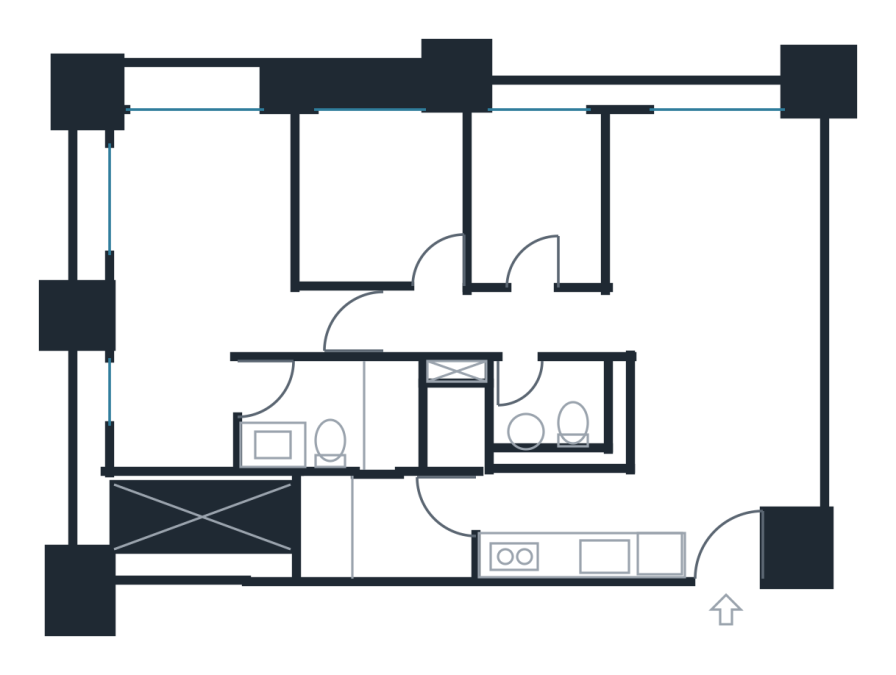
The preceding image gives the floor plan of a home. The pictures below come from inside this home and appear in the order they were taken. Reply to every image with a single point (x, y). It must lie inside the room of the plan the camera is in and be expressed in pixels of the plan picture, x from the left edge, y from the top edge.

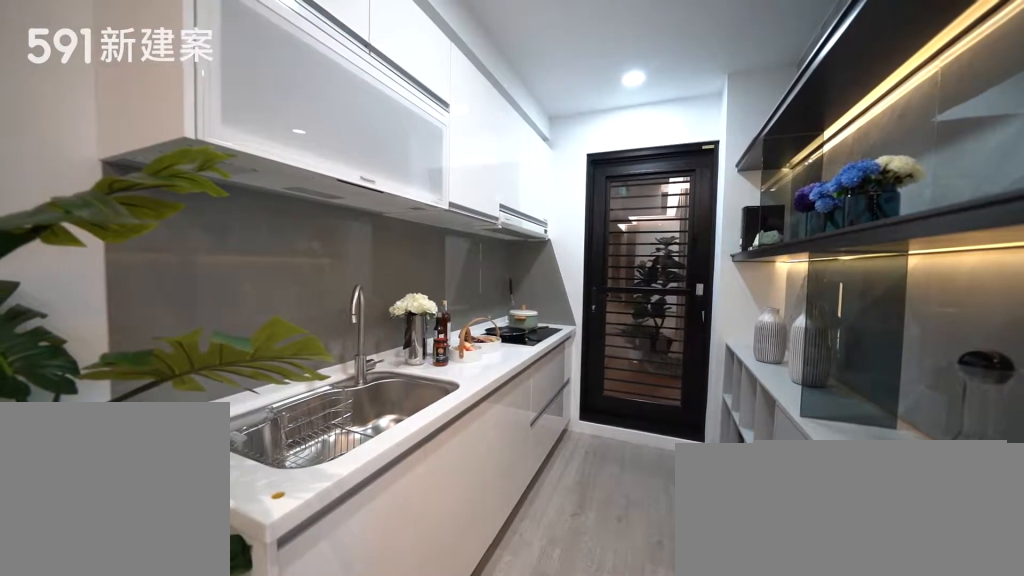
(570, 521)
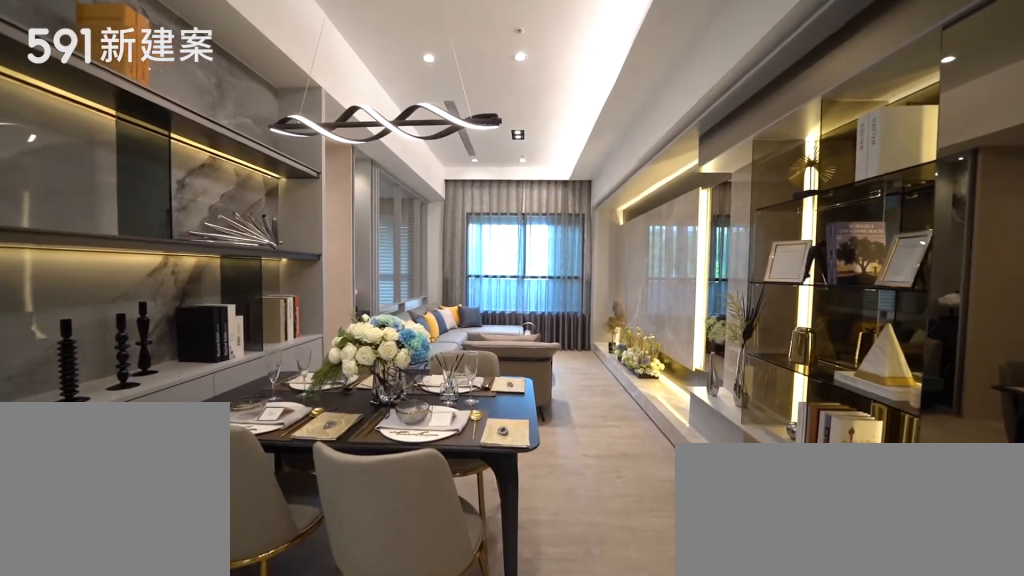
(716, 425)
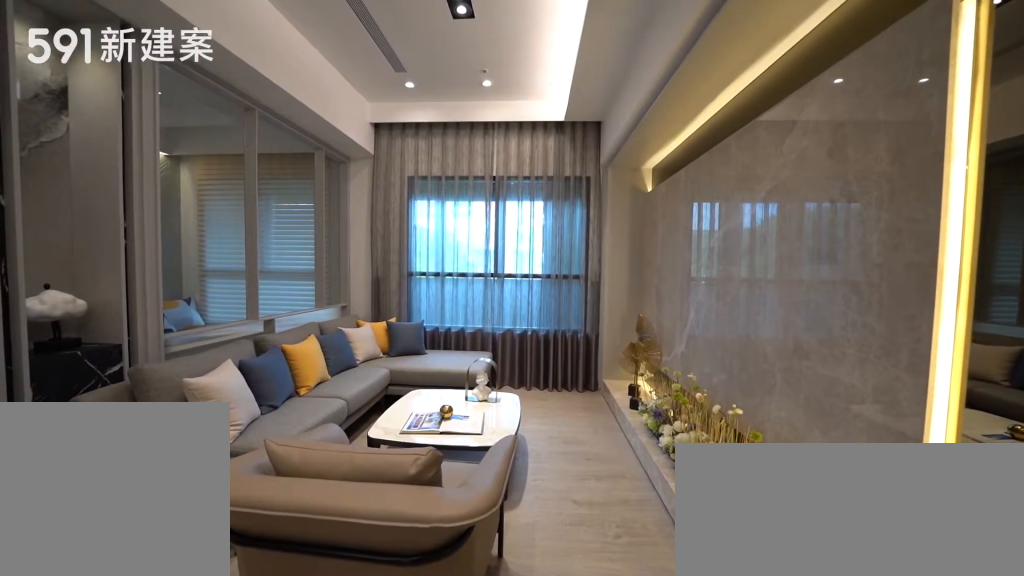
(713, 229)
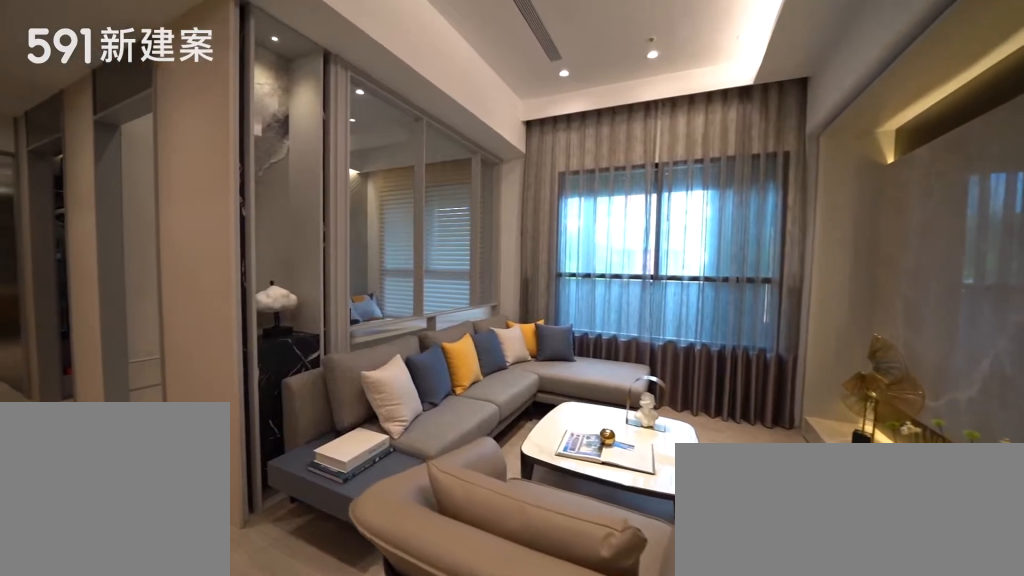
(713, 229)
